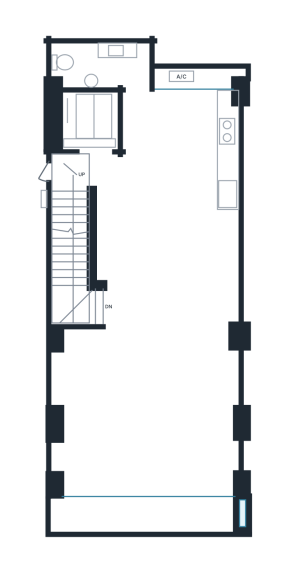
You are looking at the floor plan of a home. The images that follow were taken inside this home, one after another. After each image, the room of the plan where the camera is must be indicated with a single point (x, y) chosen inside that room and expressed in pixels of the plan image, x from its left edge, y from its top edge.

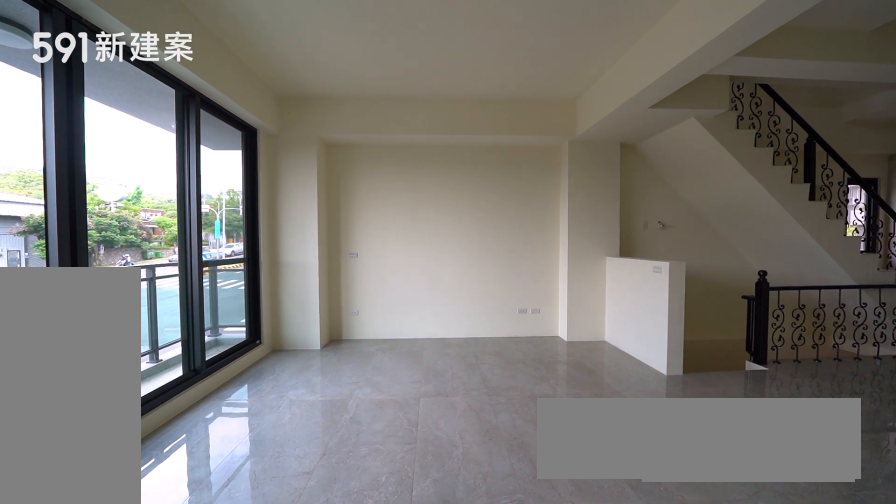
(145, 411)
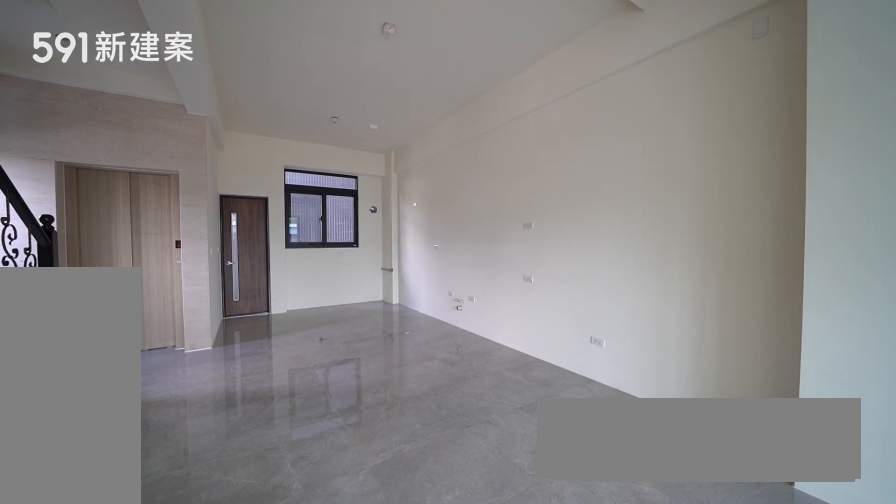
(192, 293)
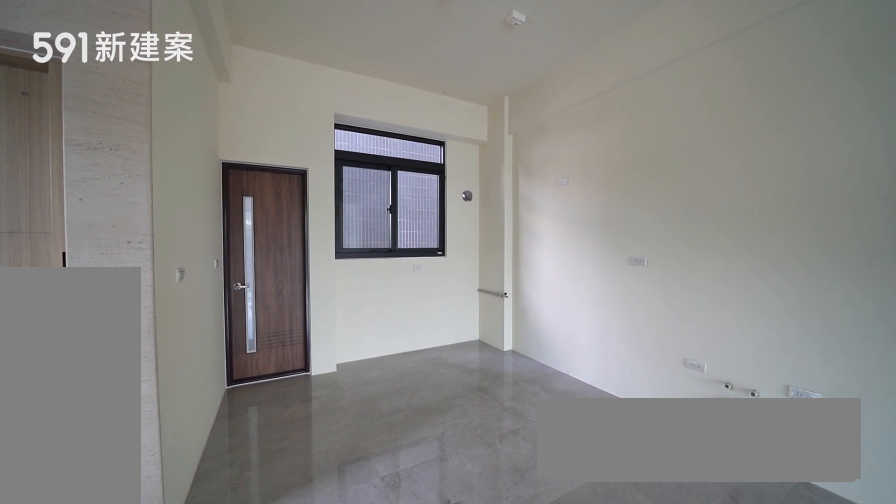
(200, 154)
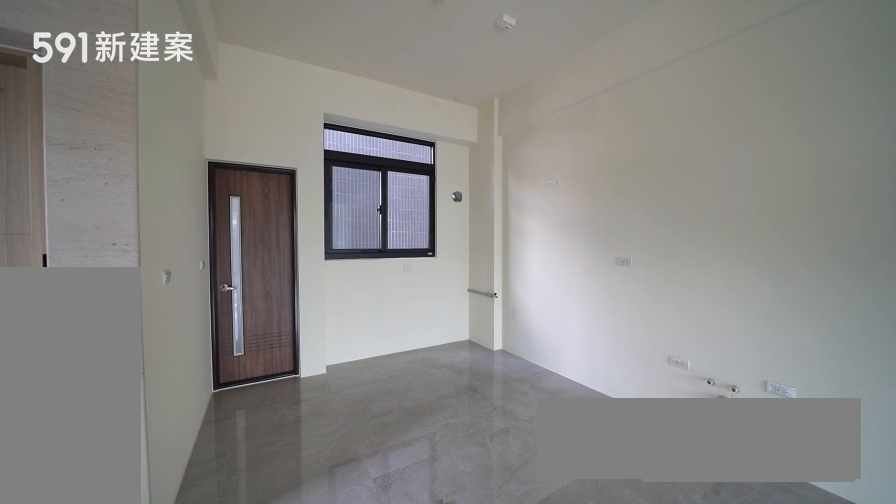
(200, 154)
